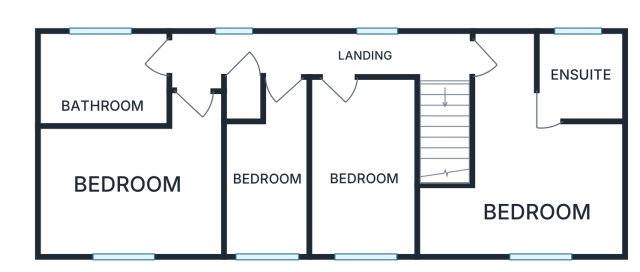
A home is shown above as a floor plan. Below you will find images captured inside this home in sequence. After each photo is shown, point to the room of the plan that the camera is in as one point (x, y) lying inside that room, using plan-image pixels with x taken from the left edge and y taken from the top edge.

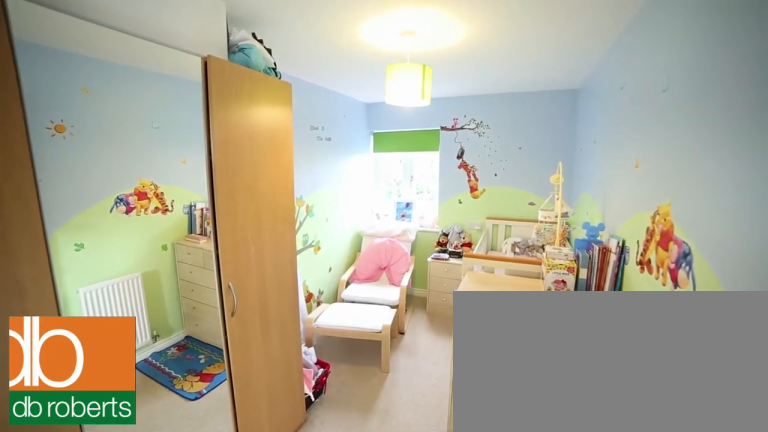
(363, 168)
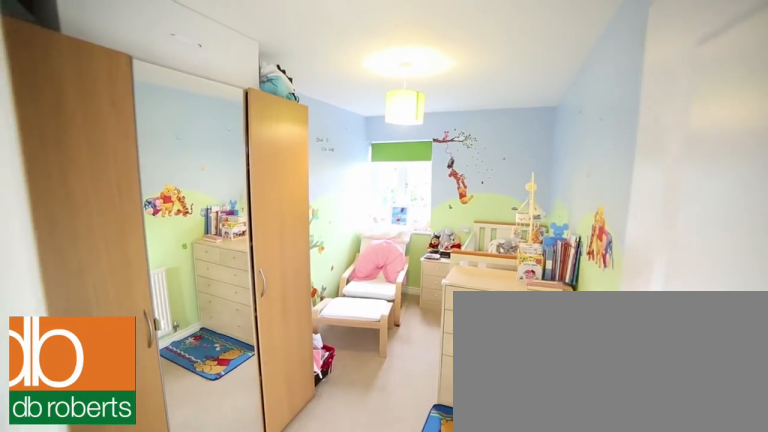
(363, 168)
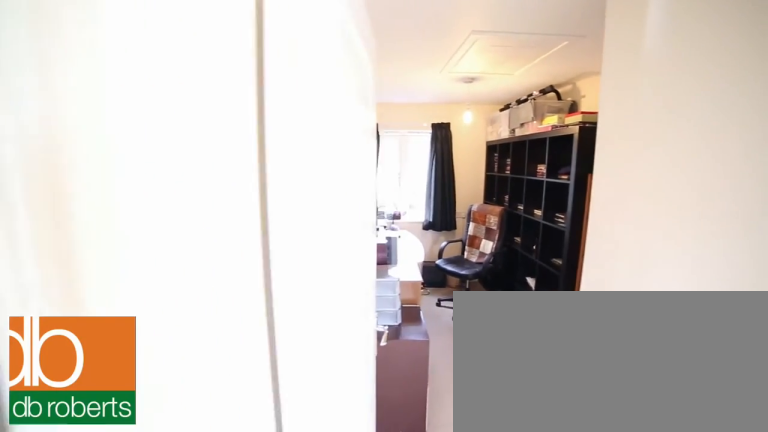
(263, 191)
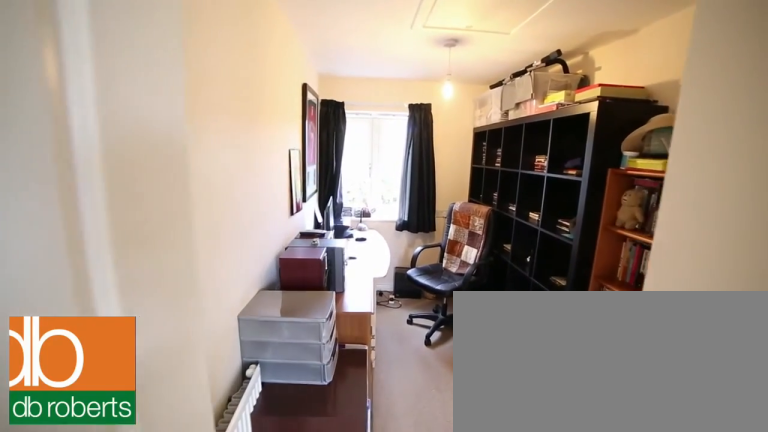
(263, 191)
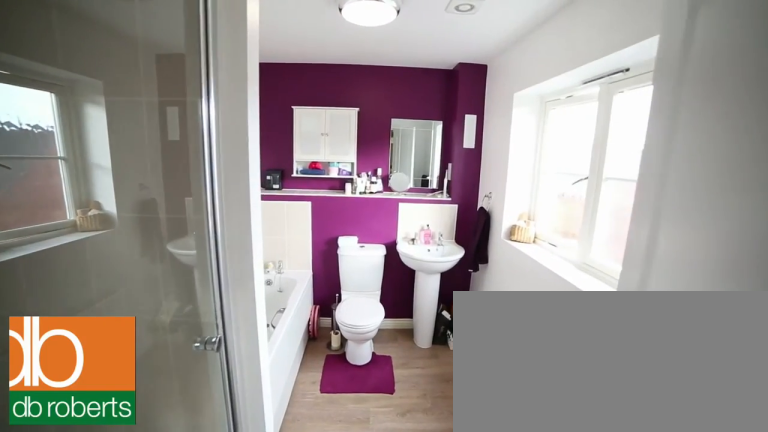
(101, 80)
